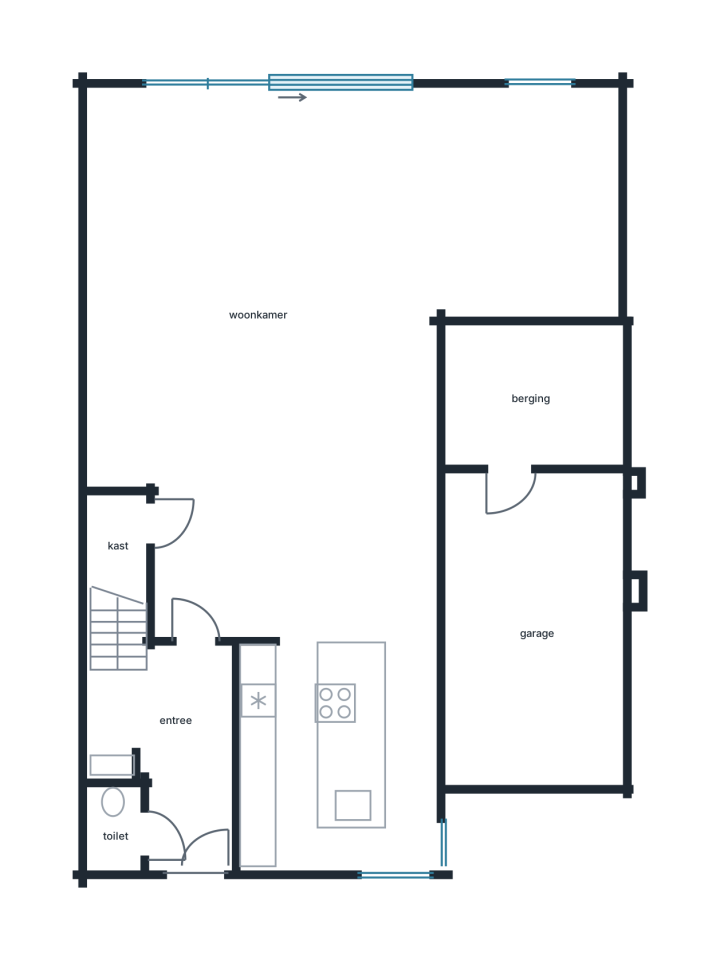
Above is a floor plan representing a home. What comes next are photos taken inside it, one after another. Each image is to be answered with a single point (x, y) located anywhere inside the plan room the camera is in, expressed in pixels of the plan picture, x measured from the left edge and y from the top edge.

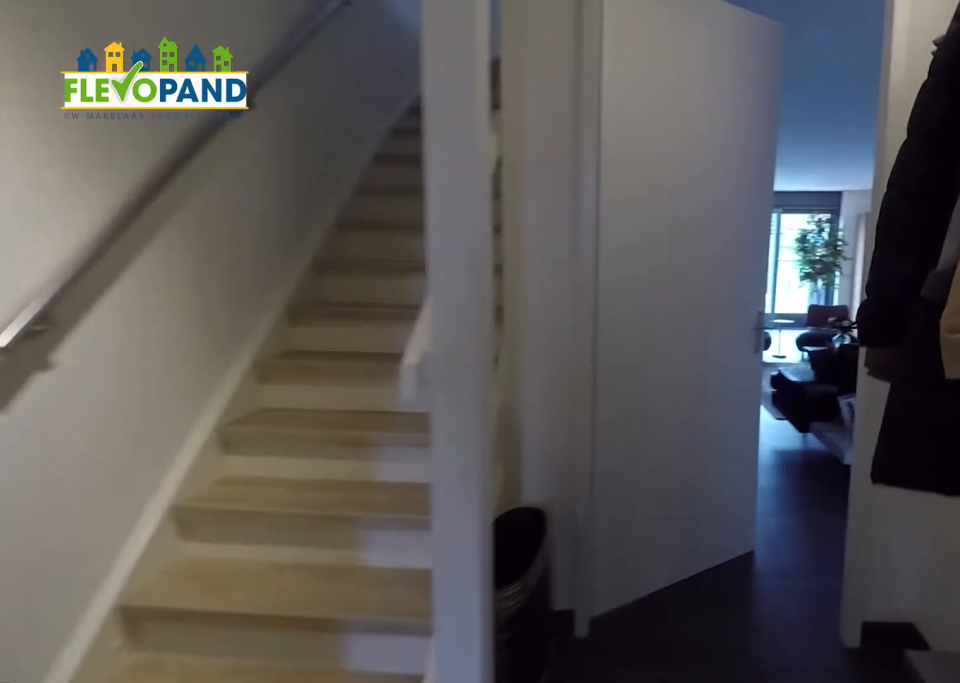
(177, 746)
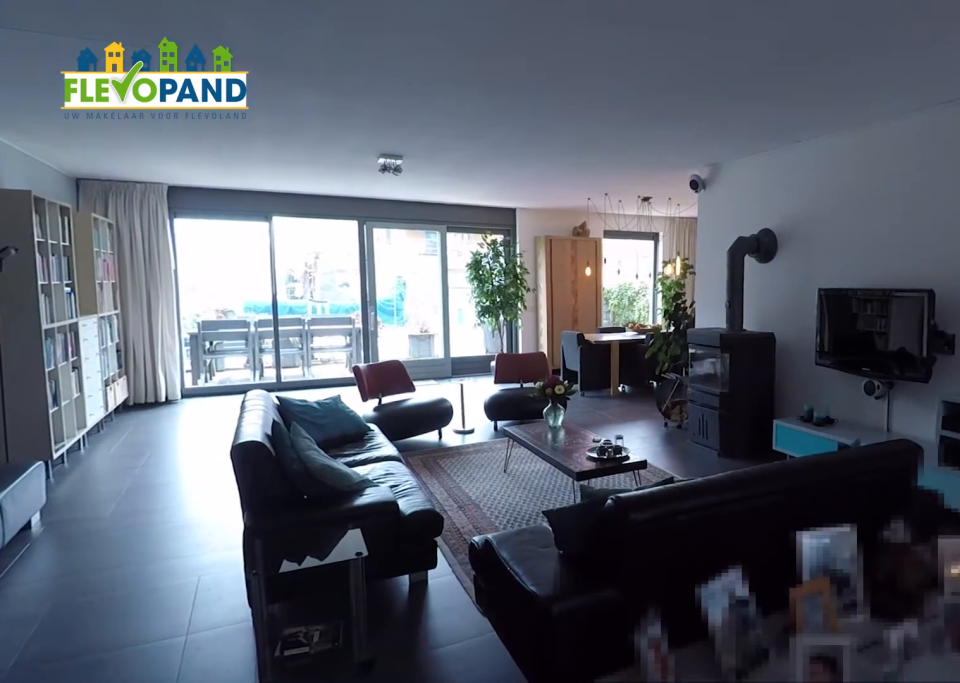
(318, 291)
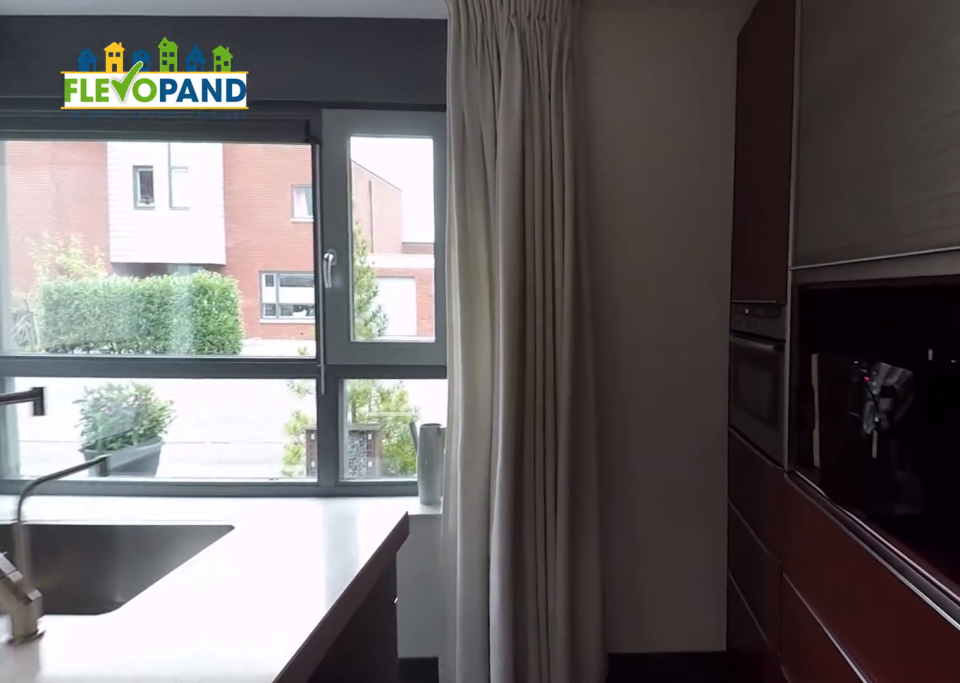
(337, 754)
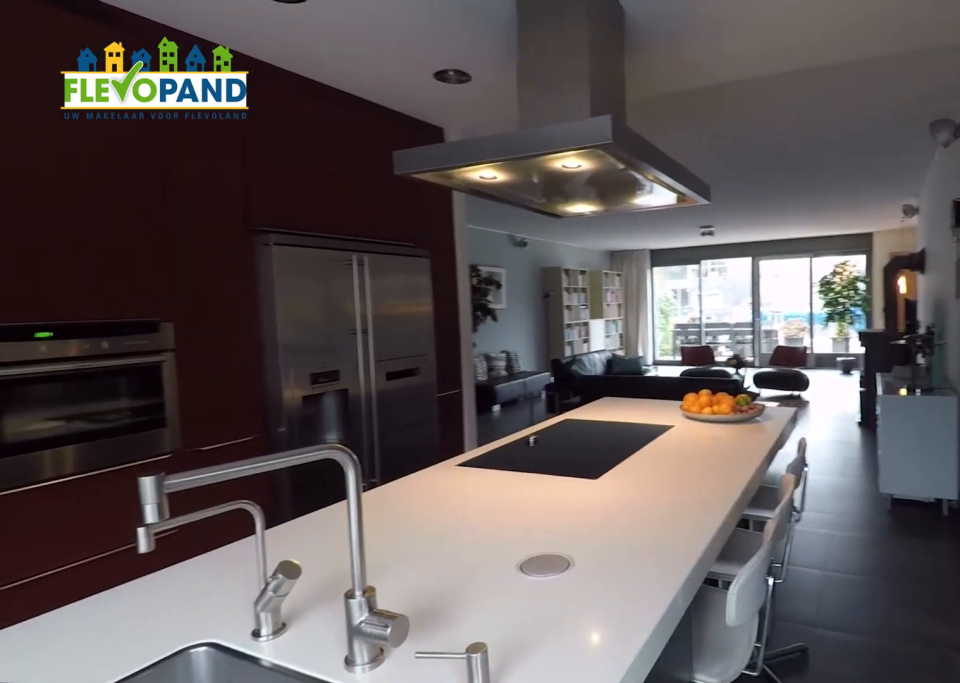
(337, 754)
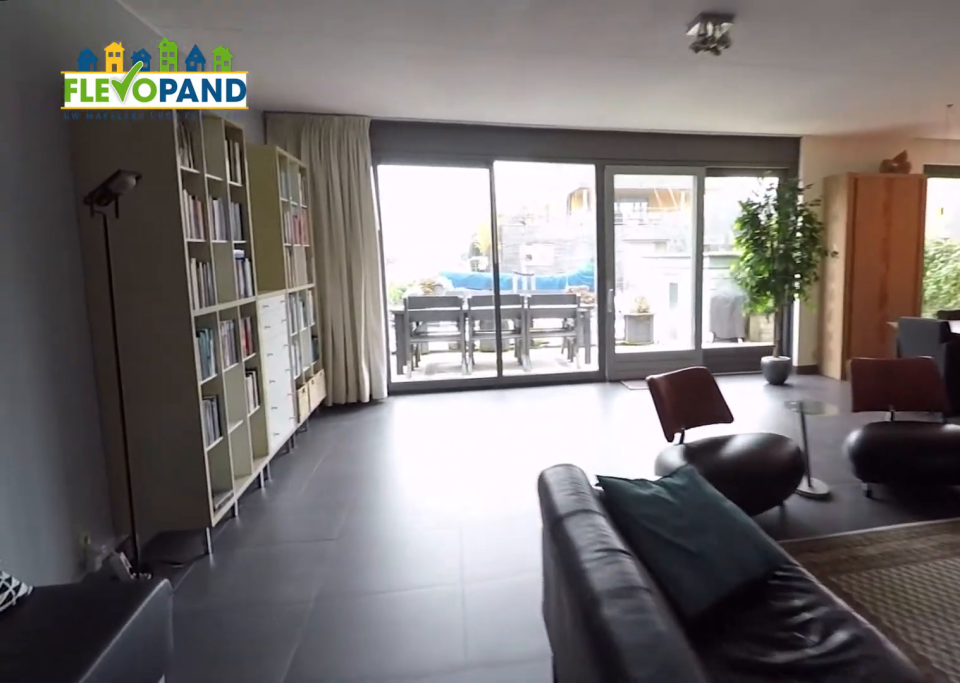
(318, 291)
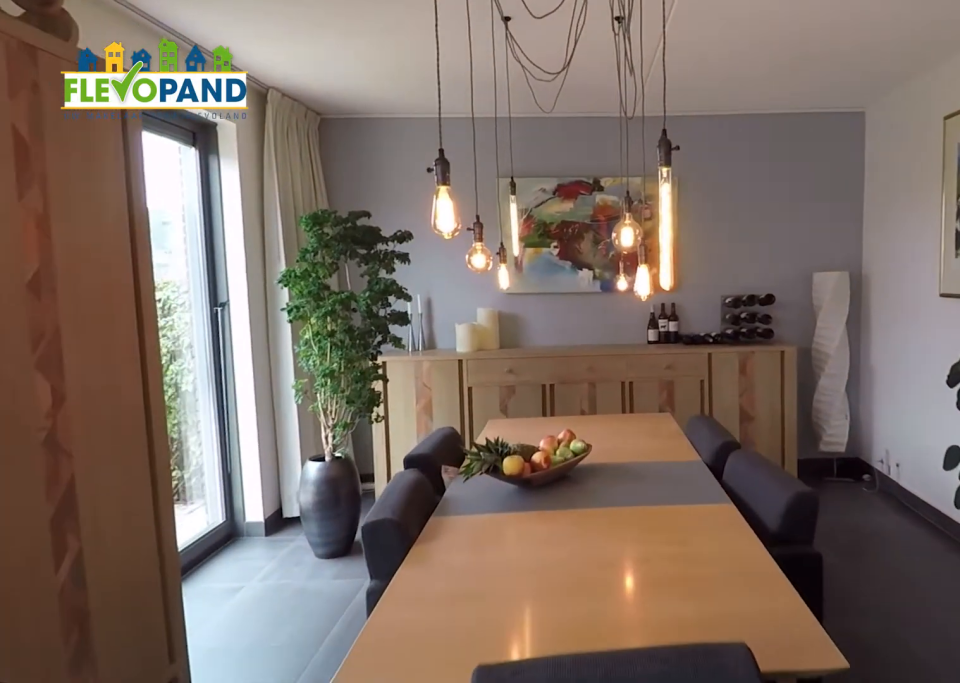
(318, 291)
